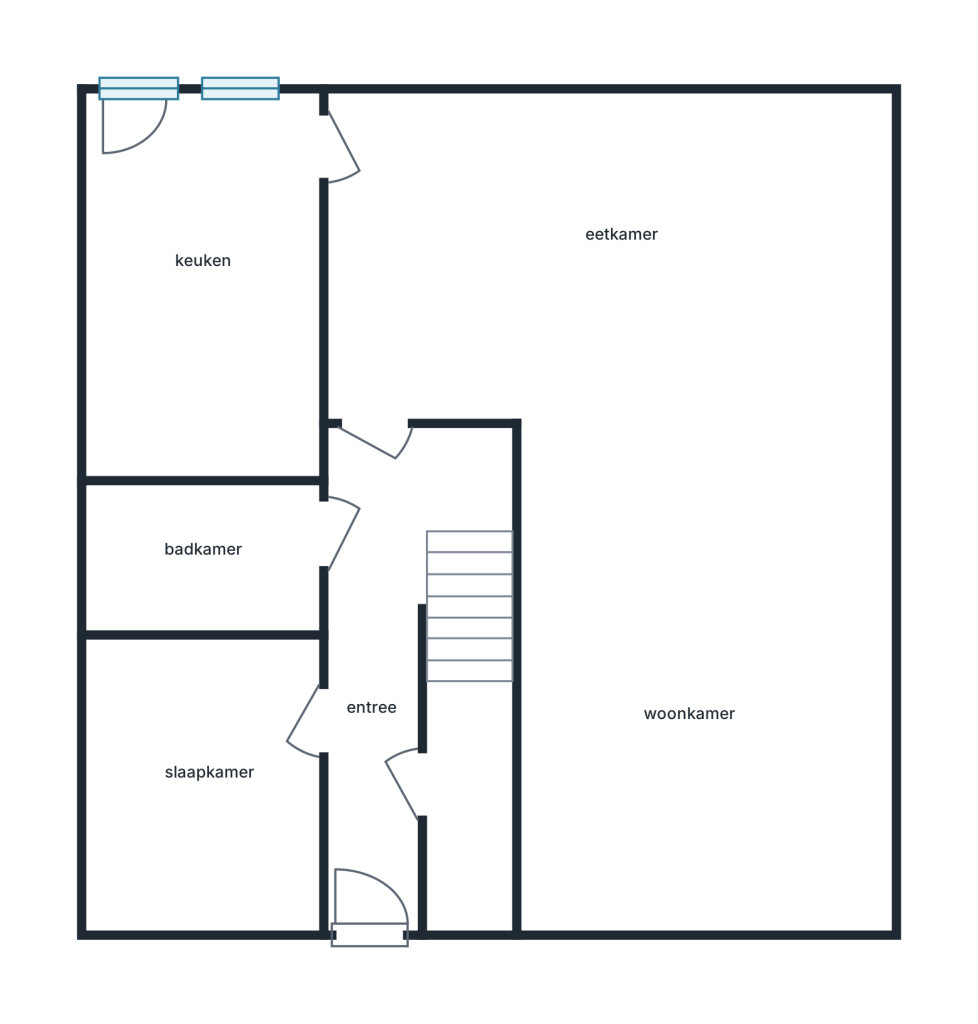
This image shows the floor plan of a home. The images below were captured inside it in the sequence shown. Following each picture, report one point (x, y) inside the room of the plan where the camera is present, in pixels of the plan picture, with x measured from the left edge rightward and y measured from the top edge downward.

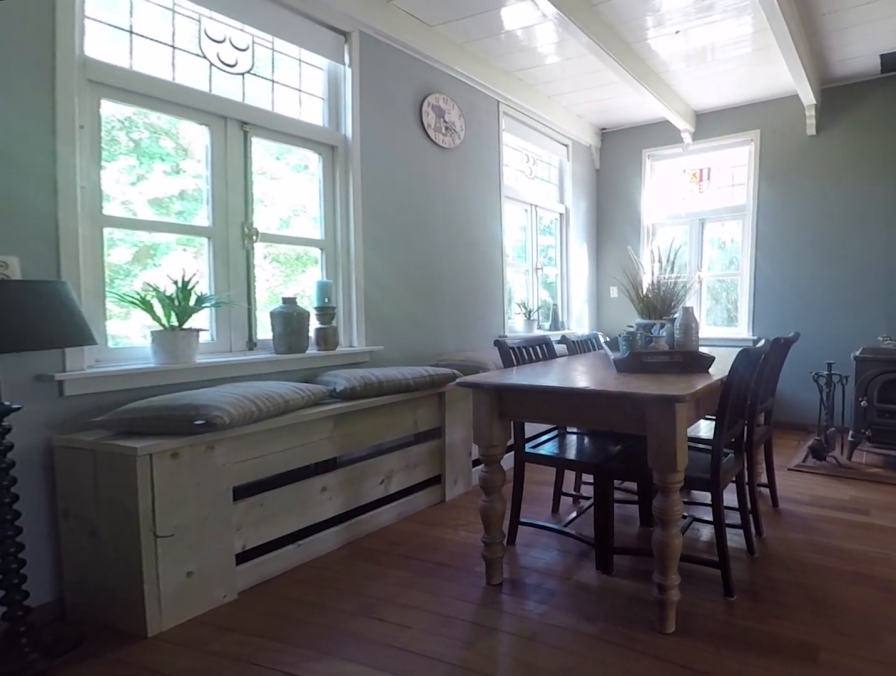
(875, 190)
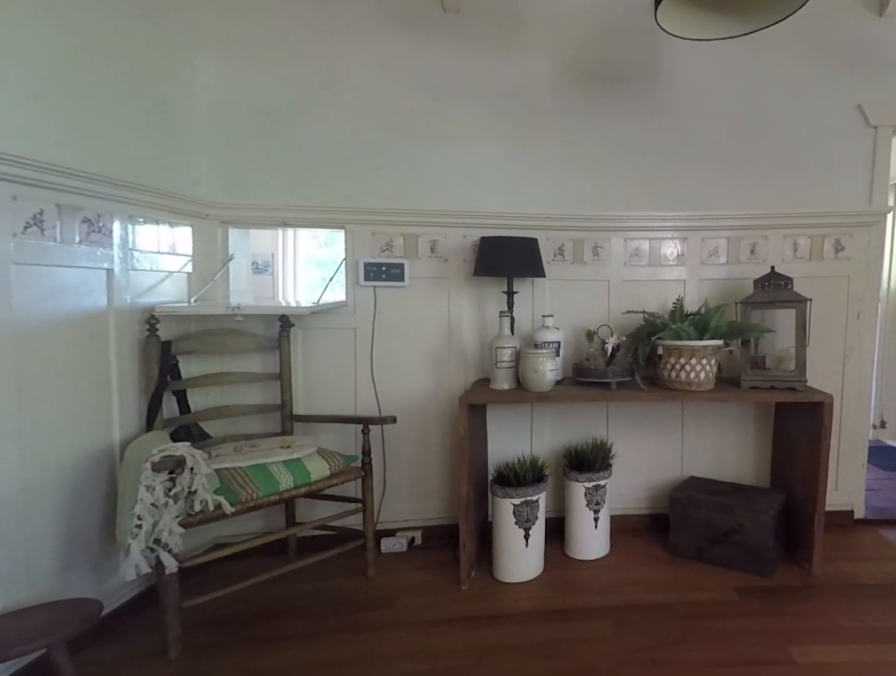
(875, 190)
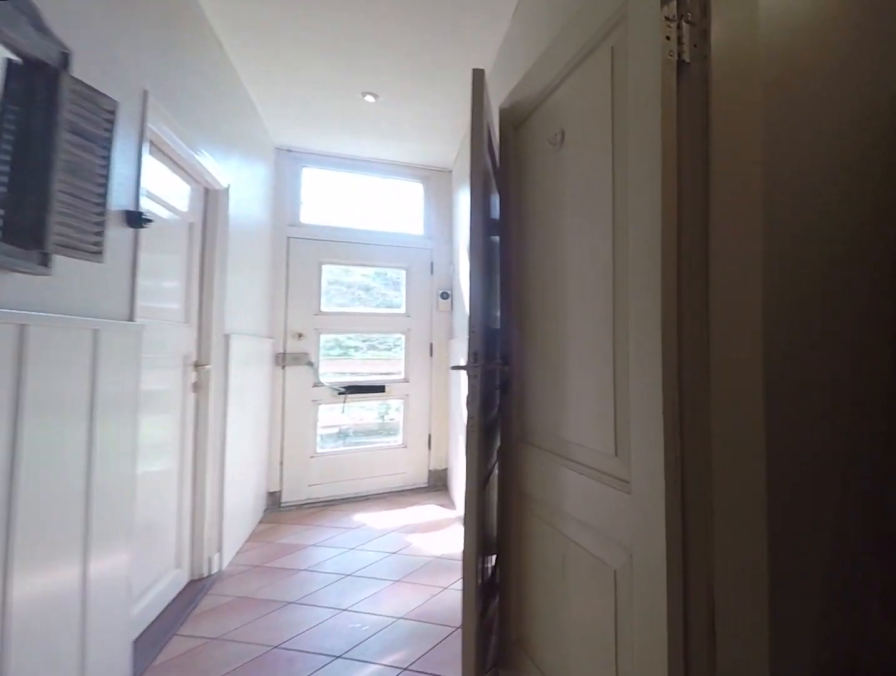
(389, 643)
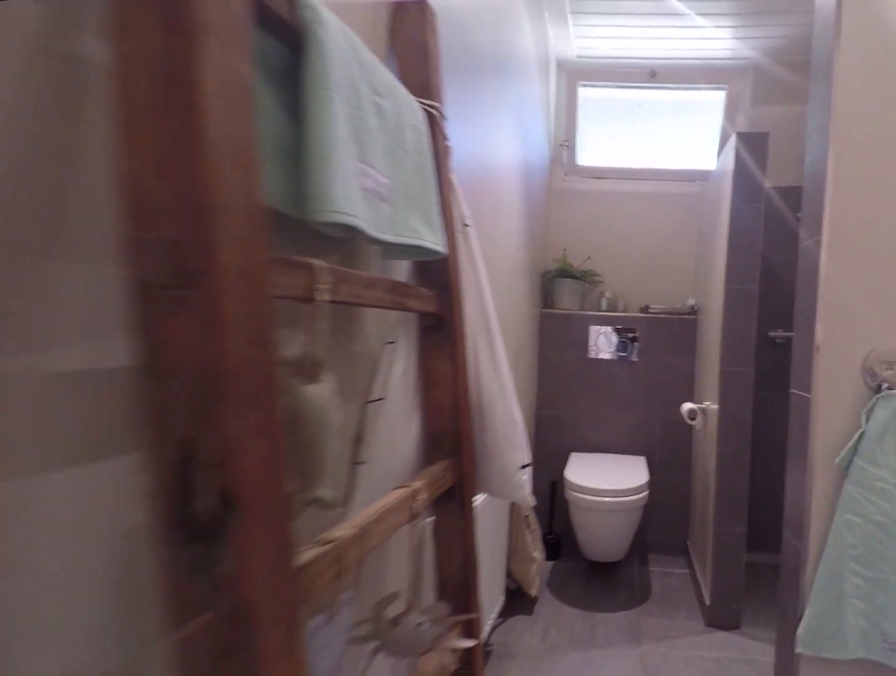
(205, 557)
